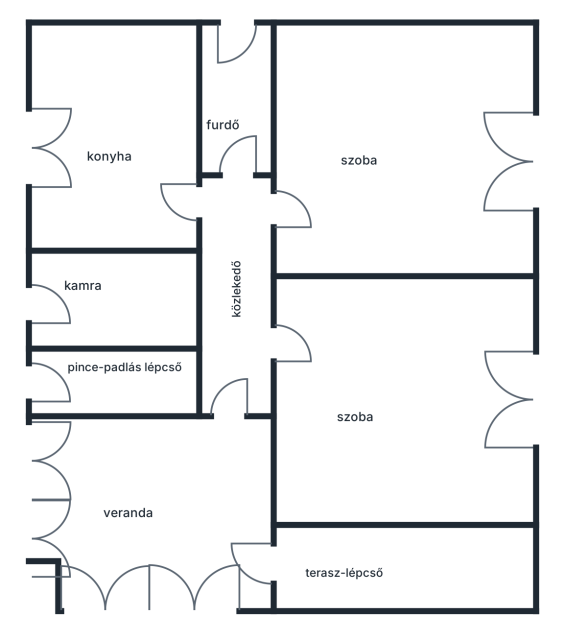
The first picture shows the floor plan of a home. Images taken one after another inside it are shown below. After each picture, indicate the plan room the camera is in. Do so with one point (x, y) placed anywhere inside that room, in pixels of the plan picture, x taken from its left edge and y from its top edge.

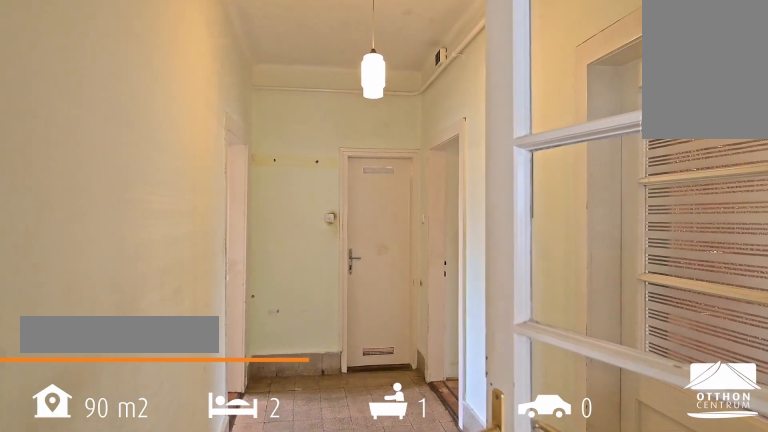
(231, 339)
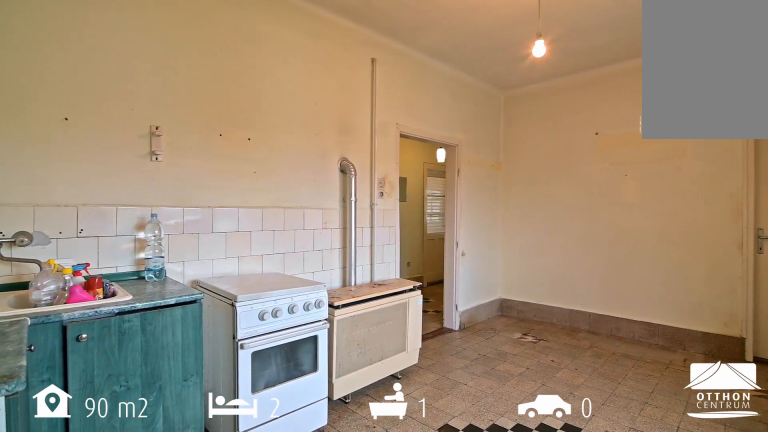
(130, 128)
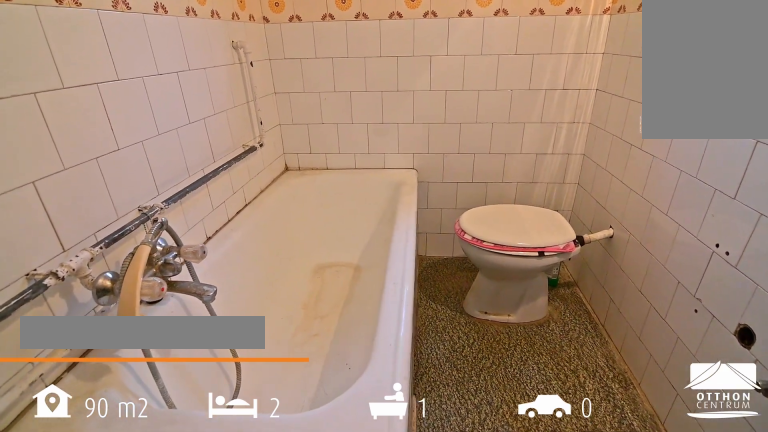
(240, 137)
